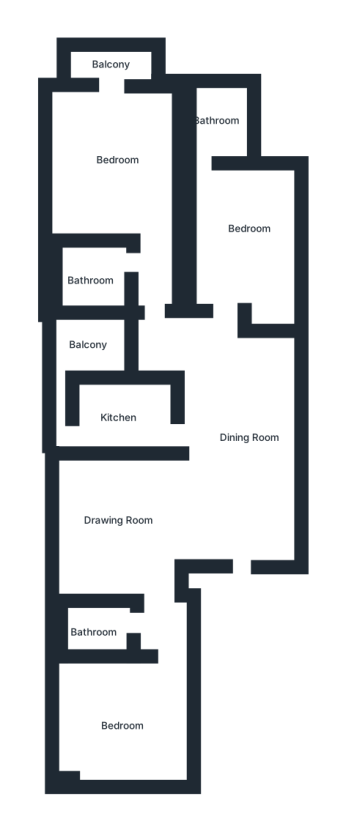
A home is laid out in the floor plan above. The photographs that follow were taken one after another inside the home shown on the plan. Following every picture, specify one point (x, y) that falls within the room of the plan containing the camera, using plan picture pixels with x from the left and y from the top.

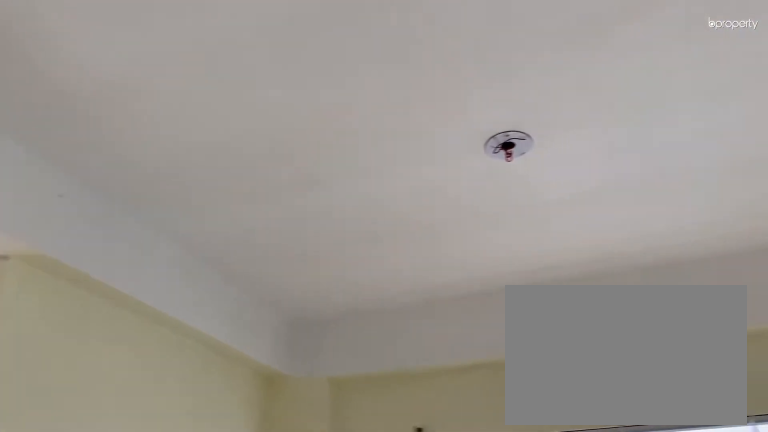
(111, 514)
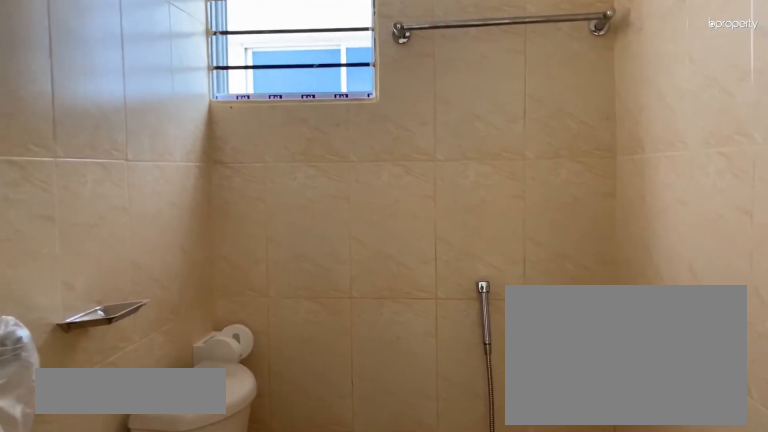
(100, 624)
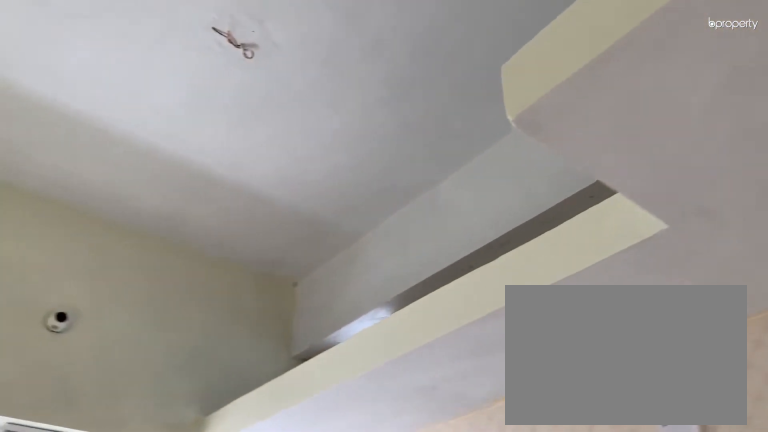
(123, 413)
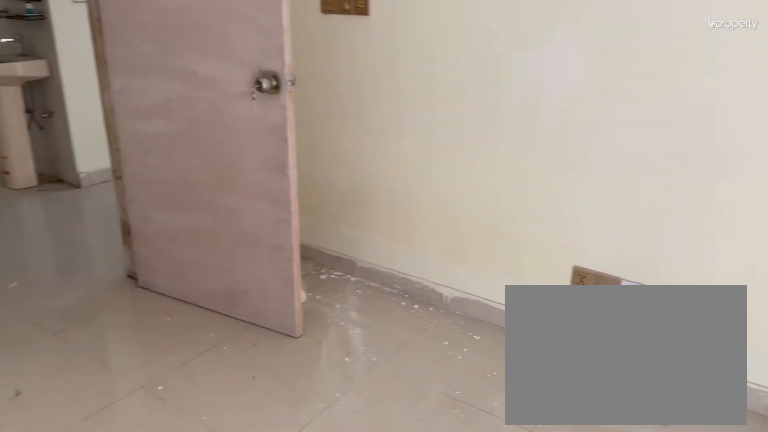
(237, 238)
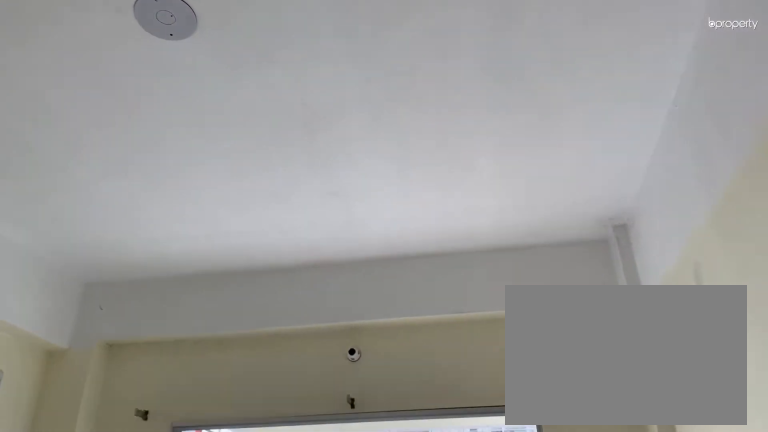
(108, 150)
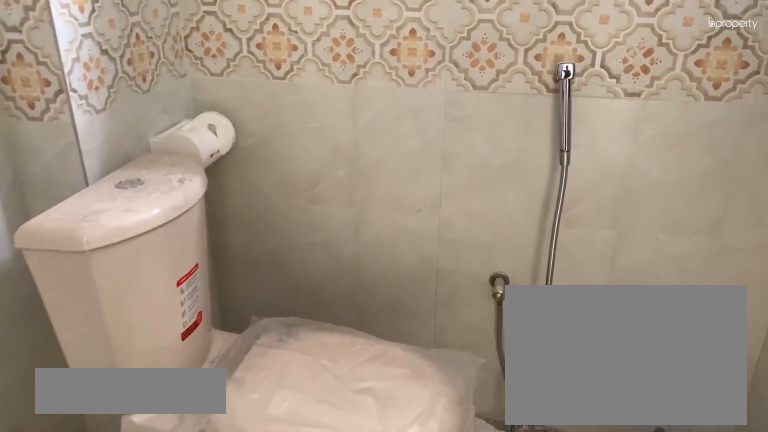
(91, 276)
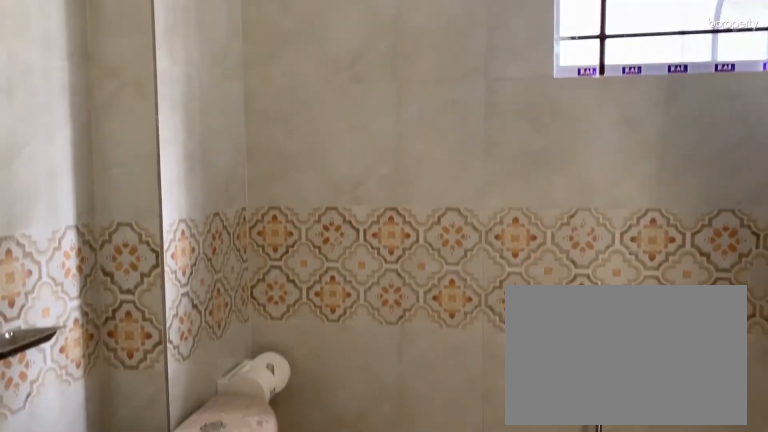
(91, 276)
